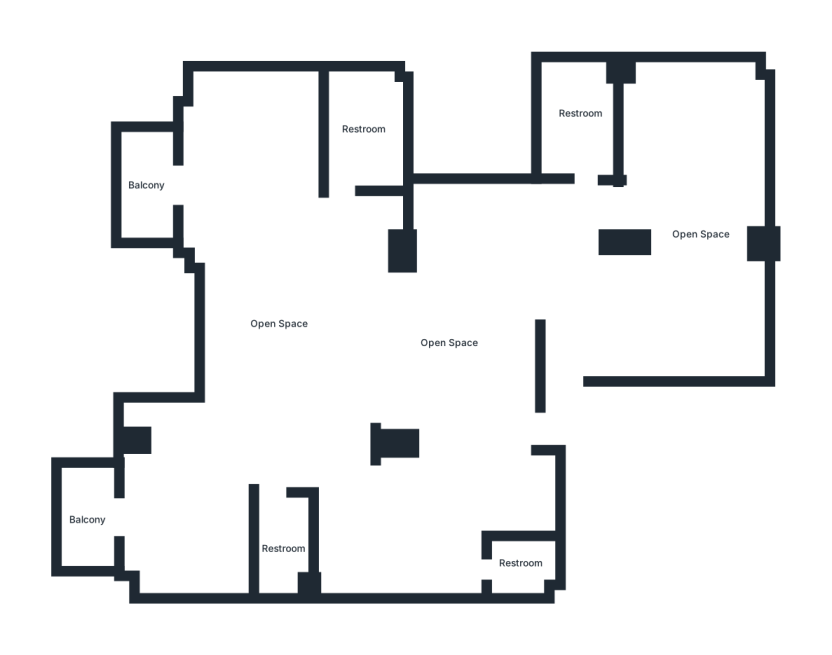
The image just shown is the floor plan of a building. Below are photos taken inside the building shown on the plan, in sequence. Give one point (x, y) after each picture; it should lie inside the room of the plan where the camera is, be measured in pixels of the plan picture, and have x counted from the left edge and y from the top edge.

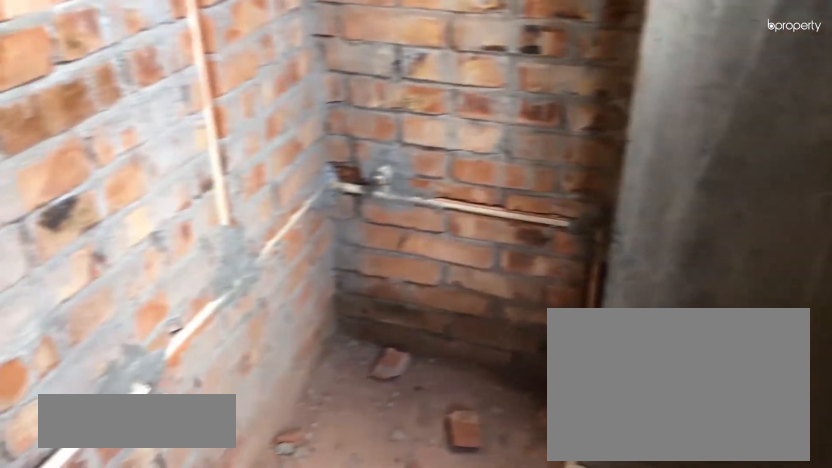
(520, 565)
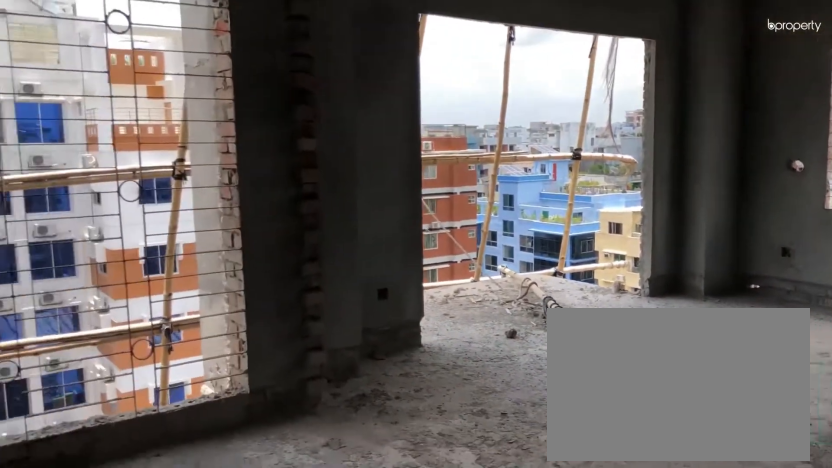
(283, 336)
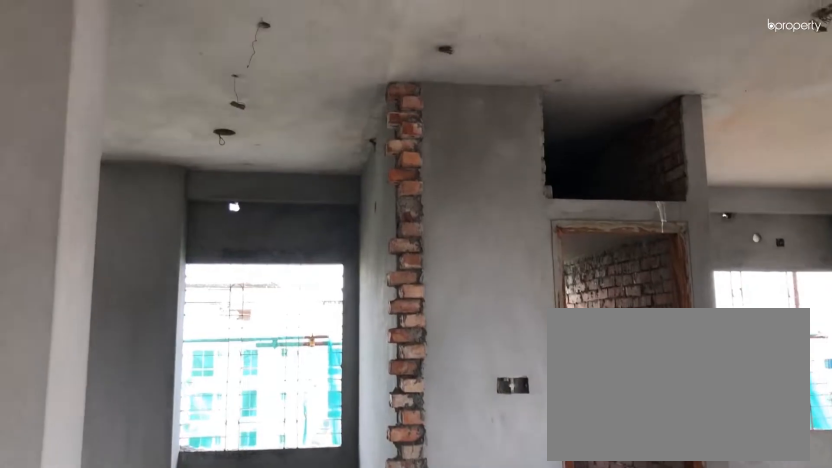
(283, 336)
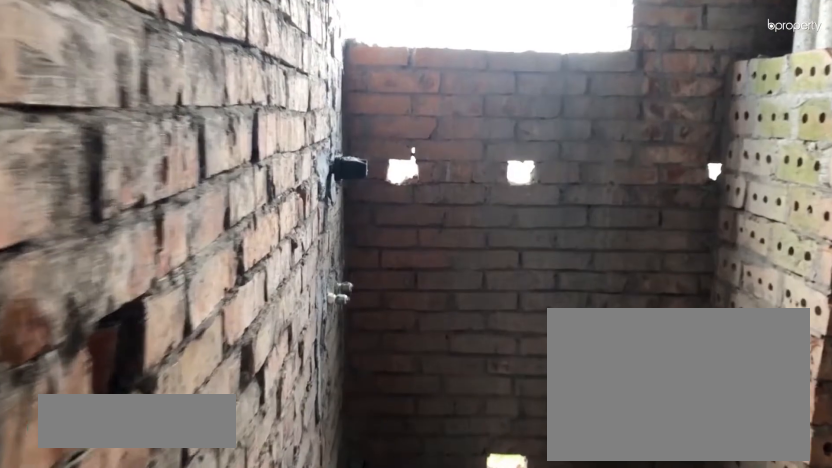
(365, 134)
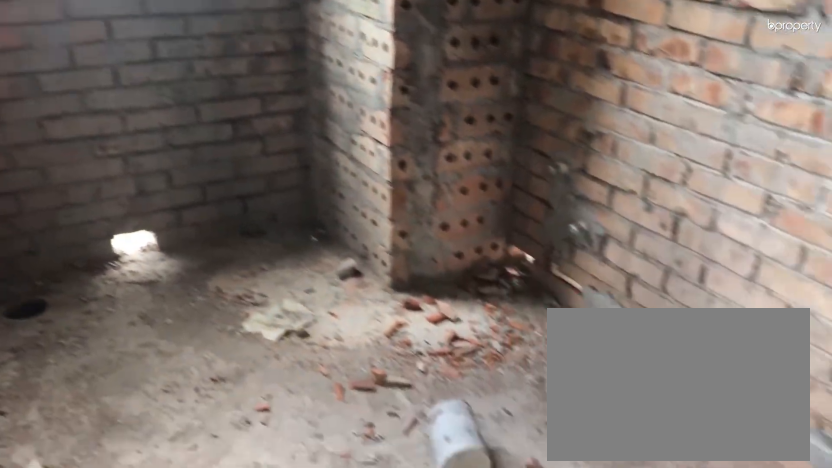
(365, 134)
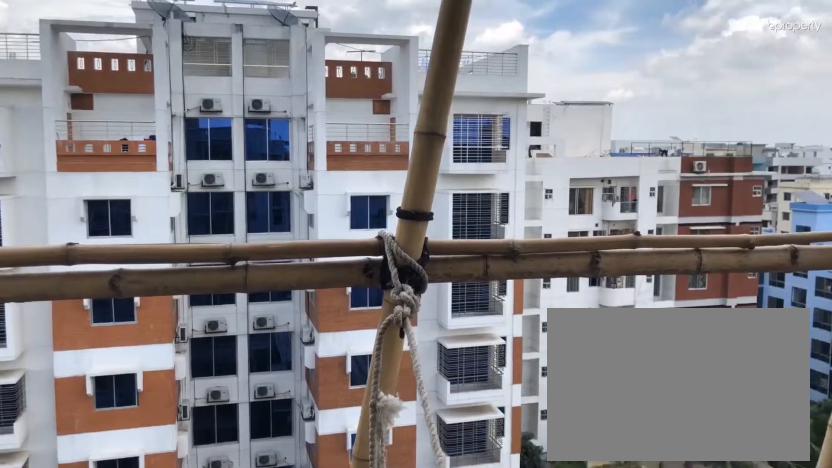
(146, 187)
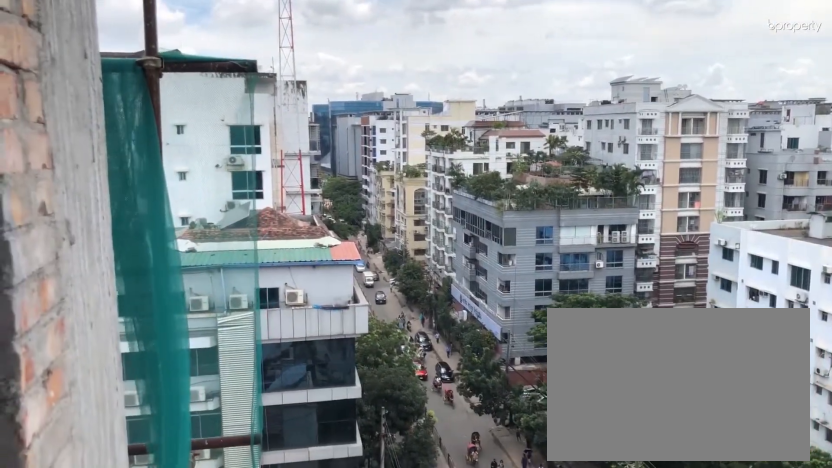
(89, 521)
